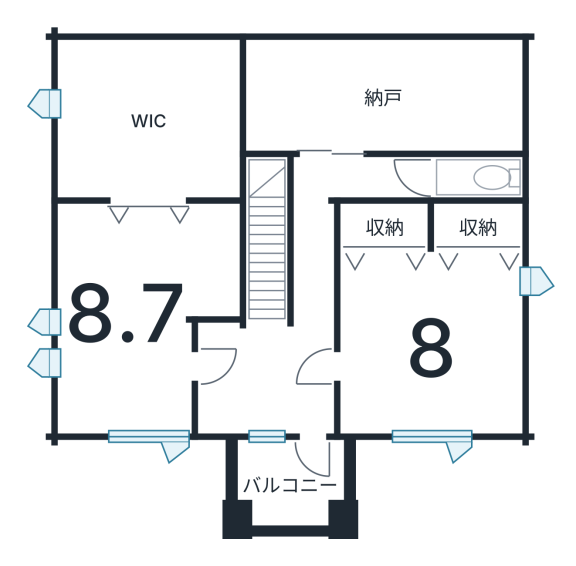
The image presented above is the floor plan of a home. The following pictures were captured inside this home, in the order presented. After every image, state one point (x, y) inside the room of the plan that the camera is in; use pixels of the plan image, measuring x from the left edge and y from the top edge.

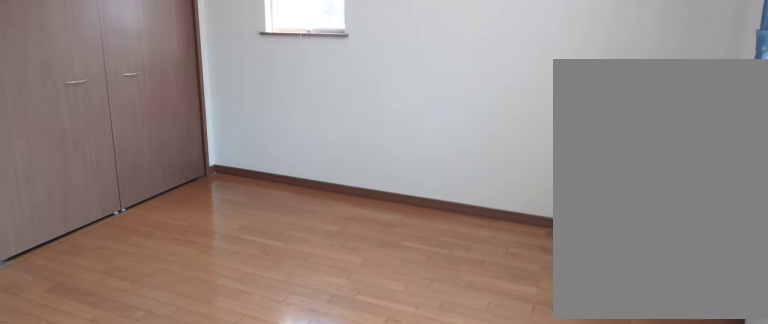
(421, 349)
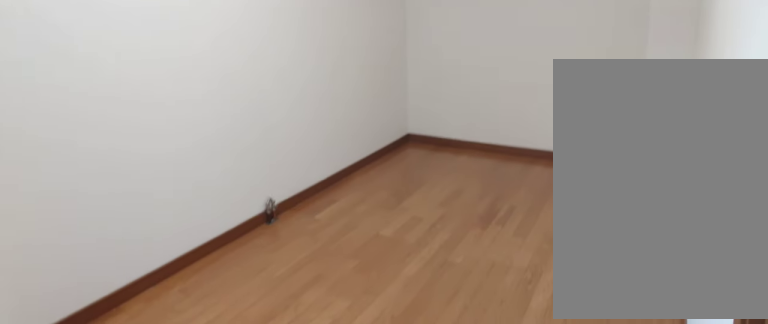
(378, 96)
